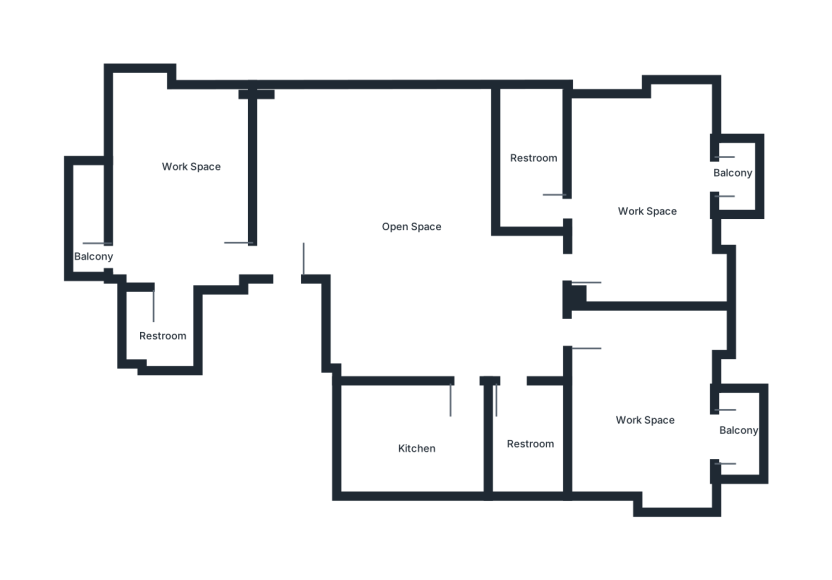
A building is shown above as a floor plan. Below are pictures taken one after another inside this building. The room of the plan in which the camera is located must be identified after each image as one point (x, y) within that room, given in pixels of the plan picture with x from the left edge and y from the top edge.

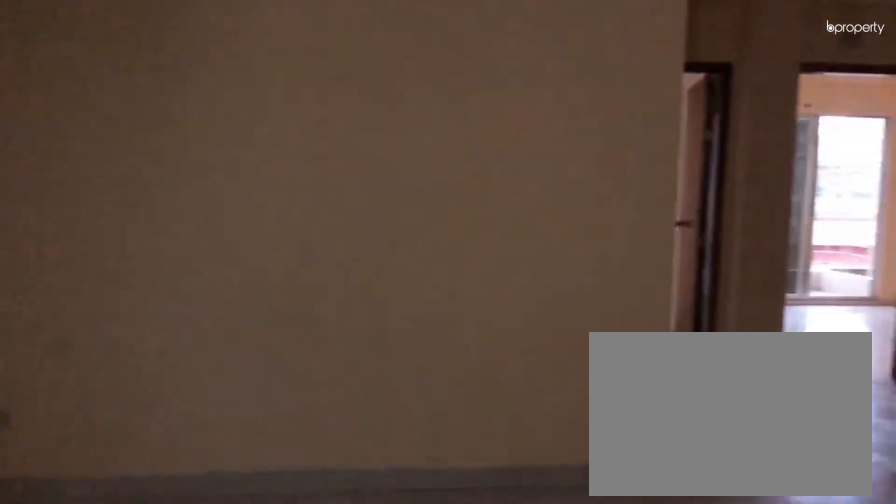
(401, 226)
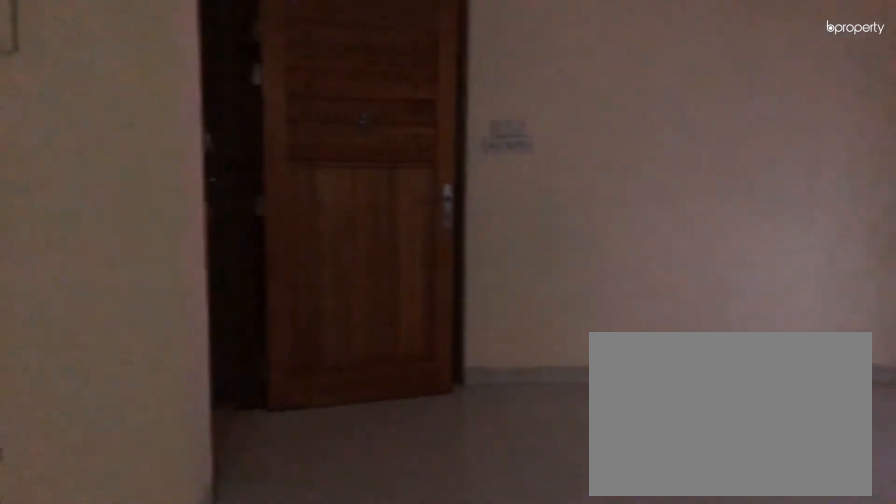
(401, 226)
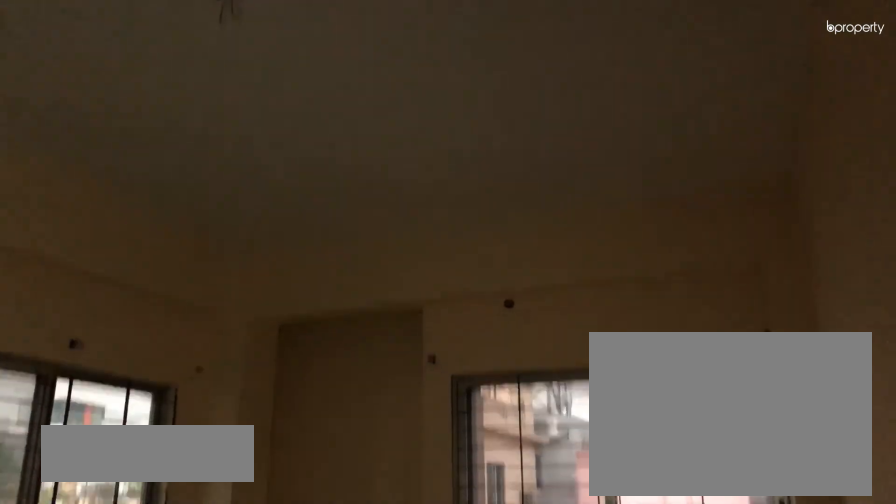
(190, 192)
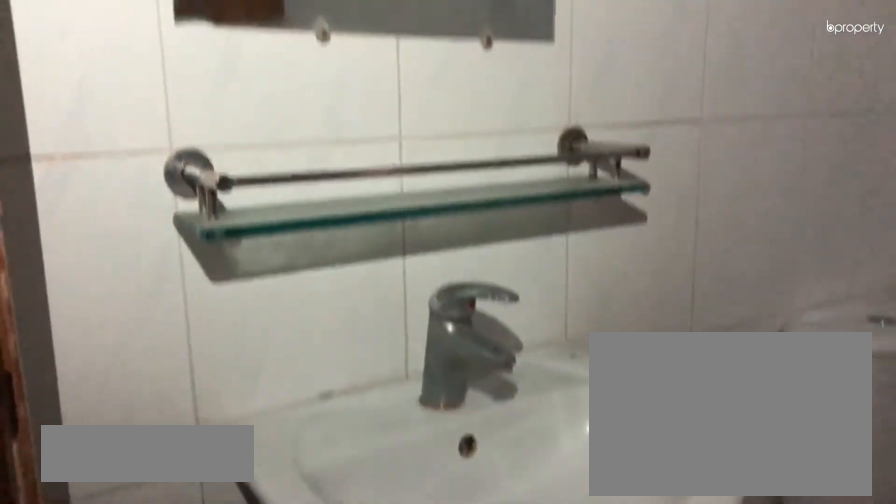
(168, 329)
